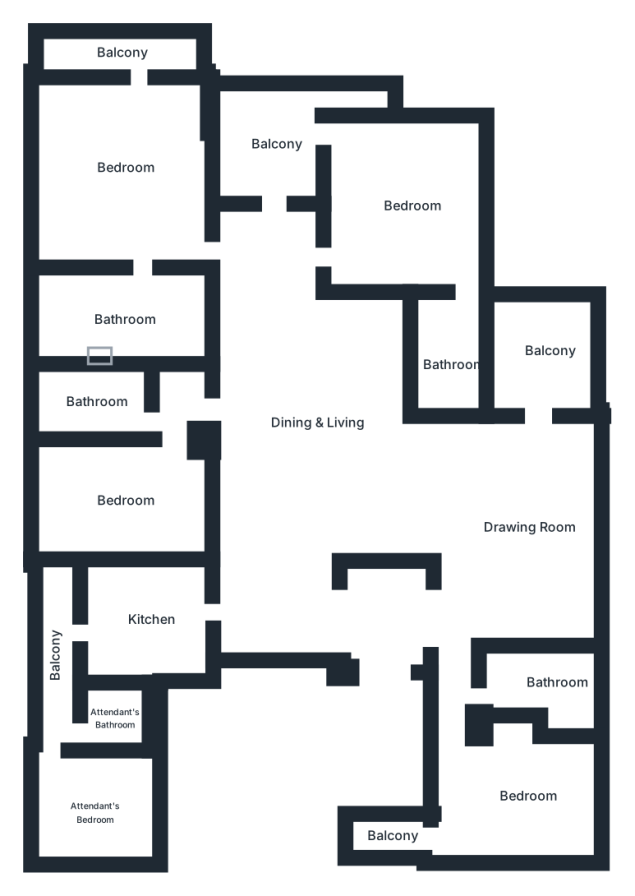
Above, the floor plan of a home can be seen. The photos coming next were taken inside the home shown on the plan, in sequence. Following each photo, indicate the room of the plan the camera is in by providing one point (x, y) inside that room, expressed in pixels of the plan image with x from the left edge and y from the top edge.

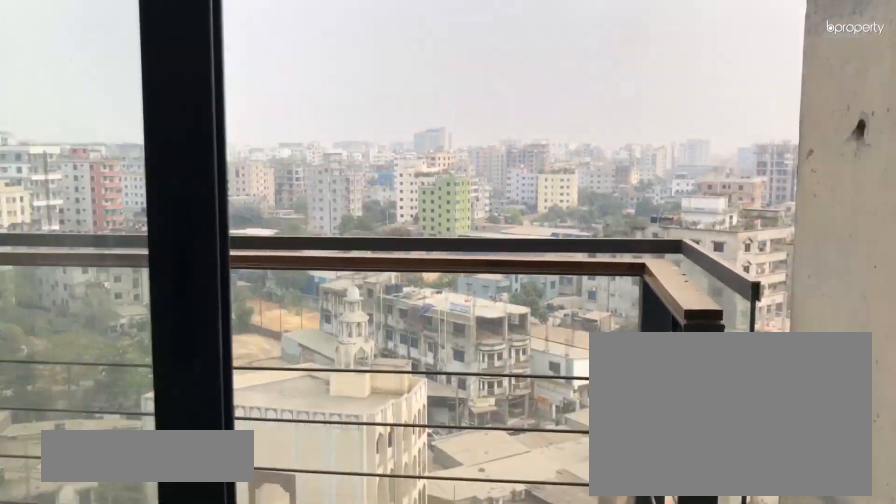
(111, 48)
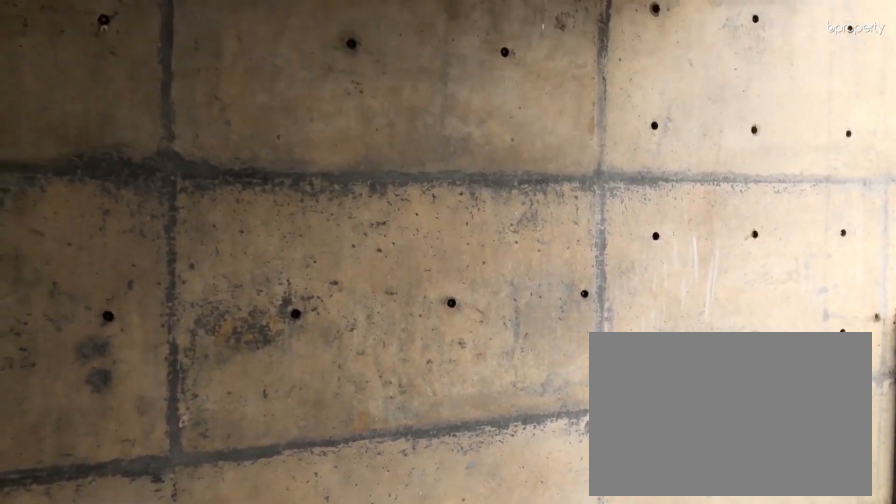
(272, 134)
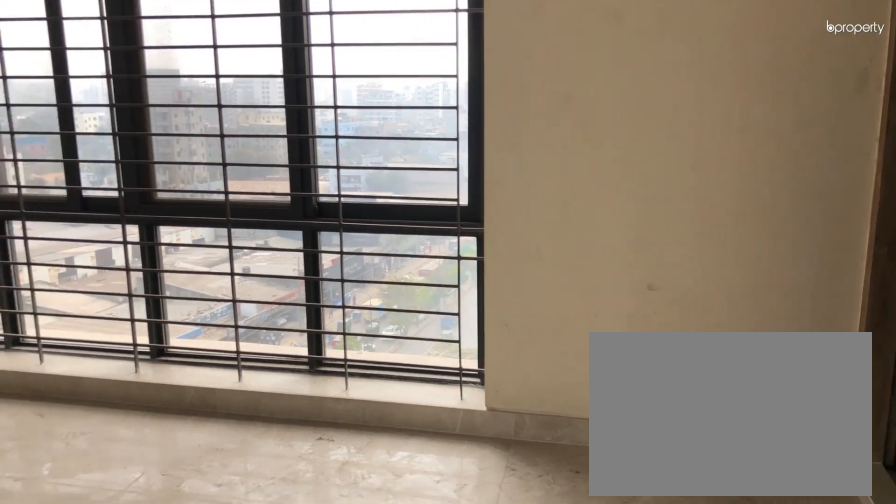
(402, 199)
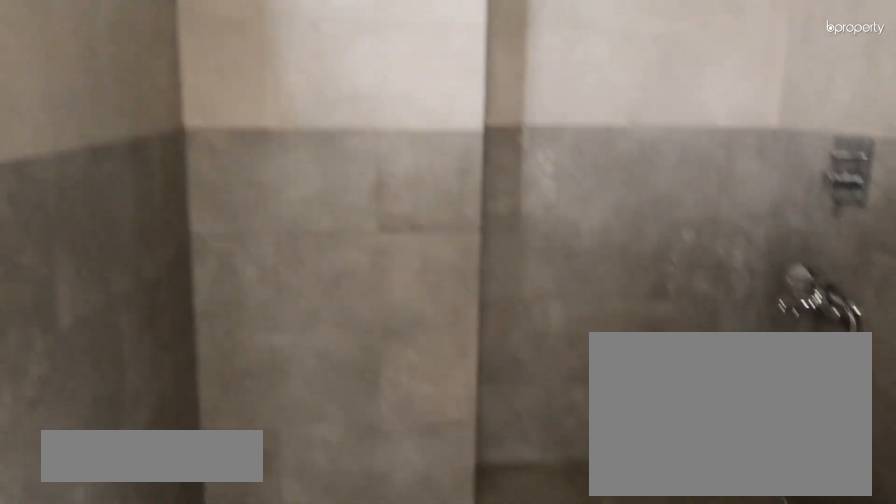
(447, 356)
